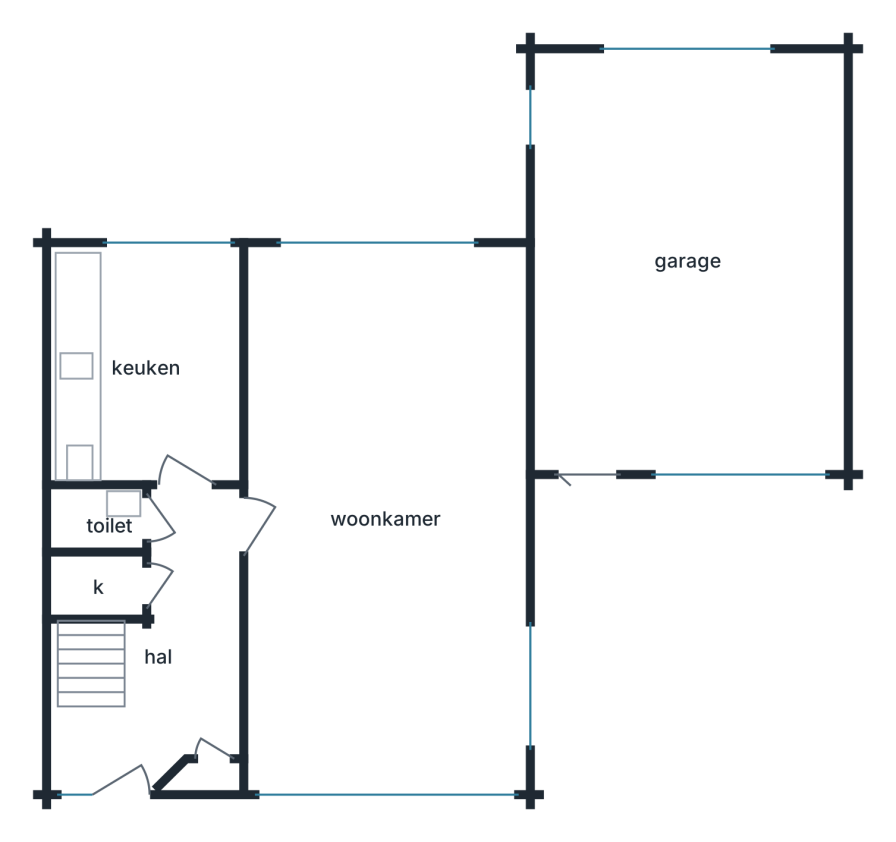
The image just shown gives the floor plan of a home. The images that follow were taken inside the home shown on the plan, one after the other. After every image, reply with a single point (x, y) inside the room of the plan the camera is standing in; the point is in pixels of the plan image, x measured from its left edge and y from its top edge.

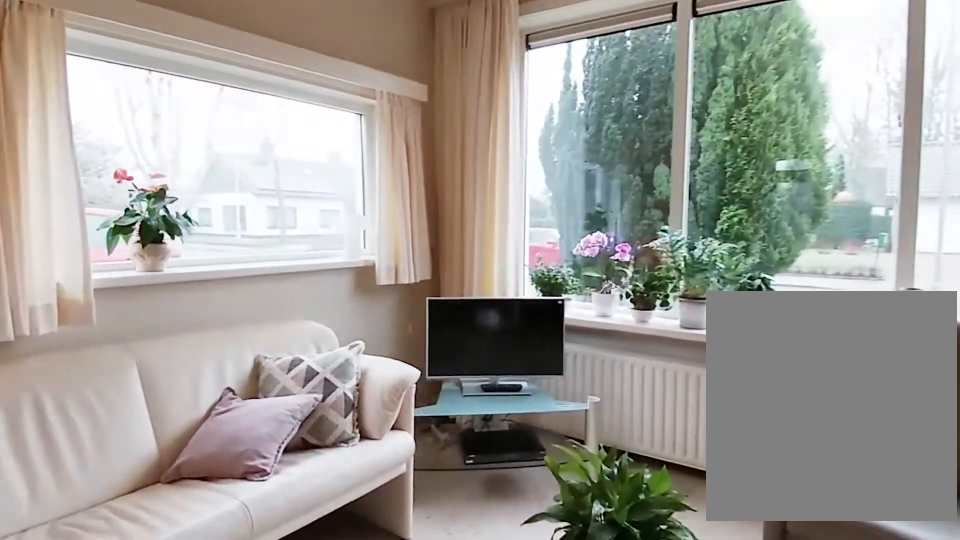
(388, 520)
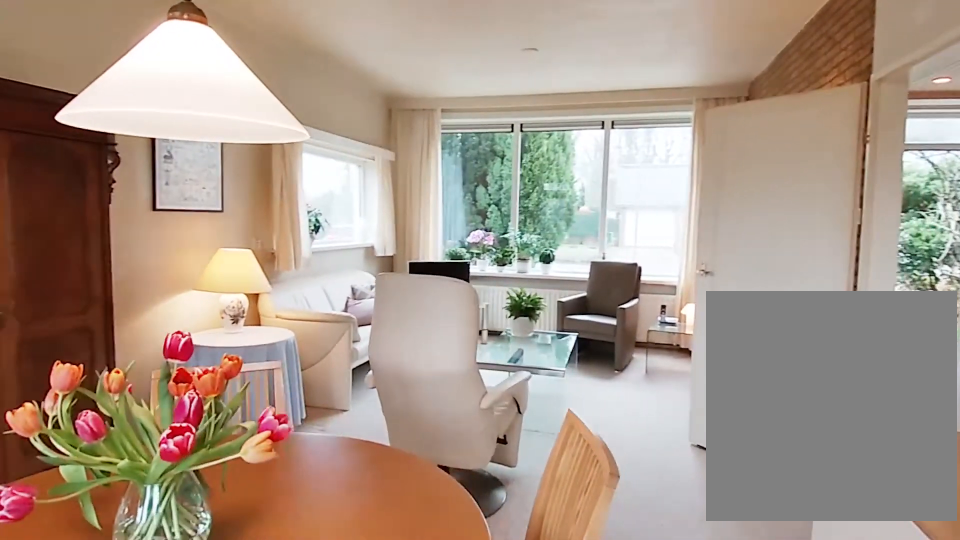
(388, 520)
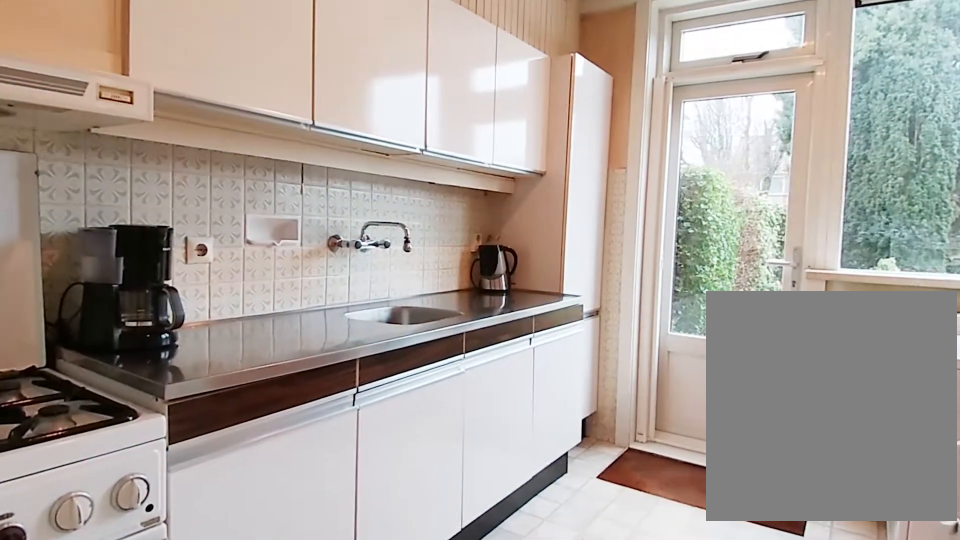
(168, 367)
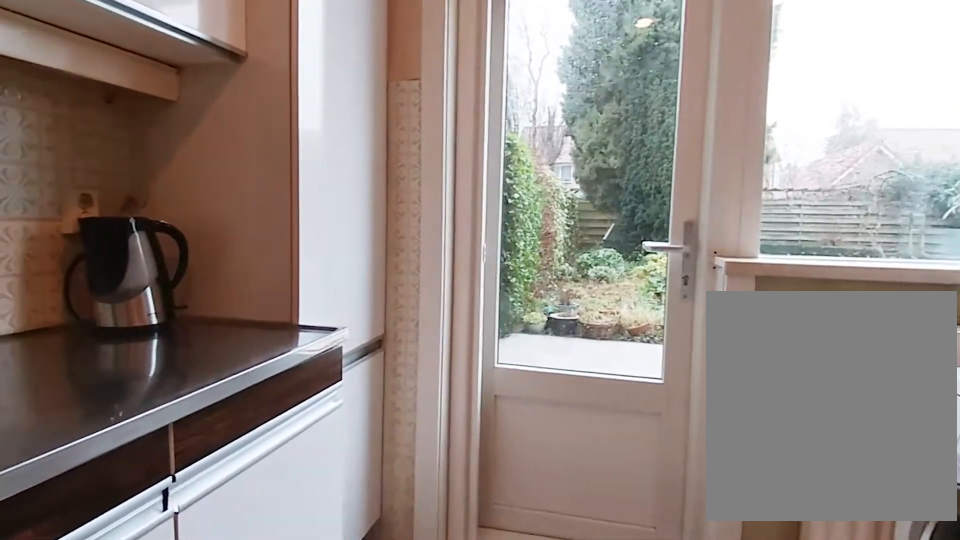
(146, 369)
